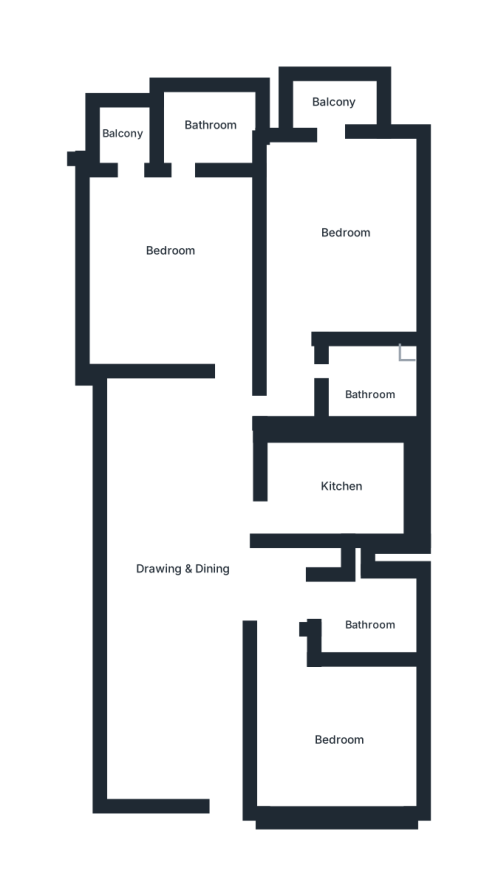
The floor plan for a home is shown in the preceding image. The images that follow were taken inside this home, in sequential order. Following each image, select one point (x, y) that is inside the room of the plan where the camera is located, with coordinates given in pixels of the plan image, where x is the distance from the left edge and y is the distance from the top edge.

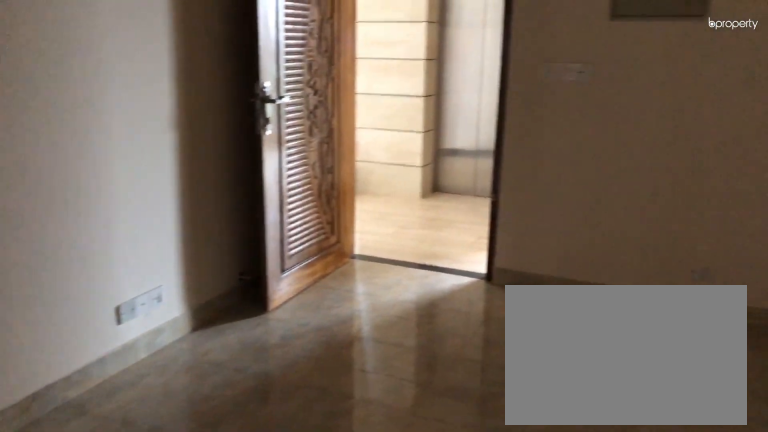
(179, 566)
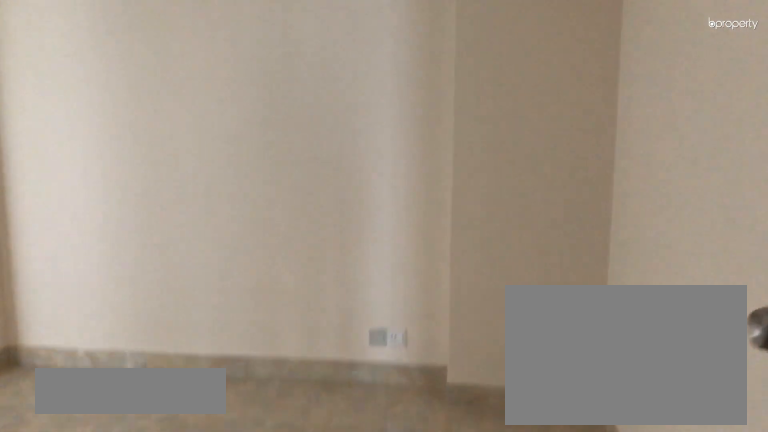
(323, 739)
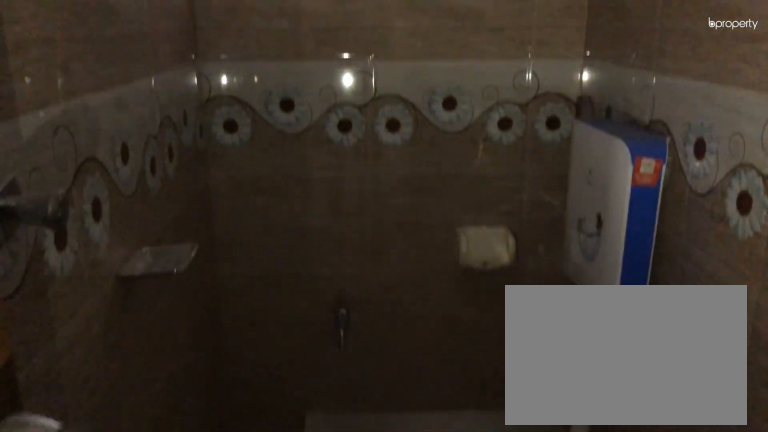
(359, 618)
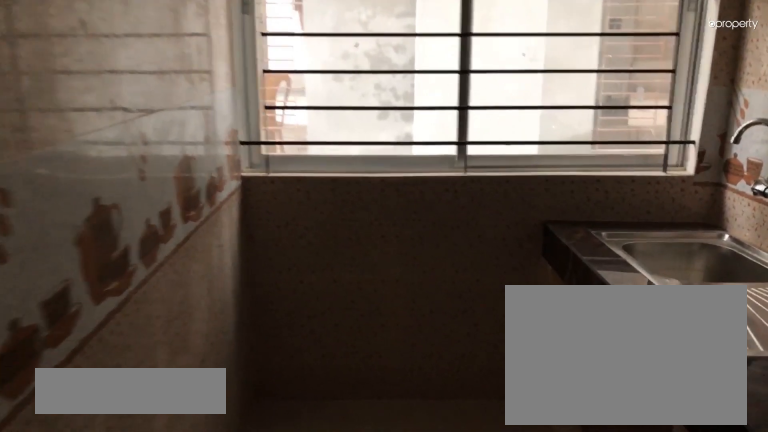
(340, 480)
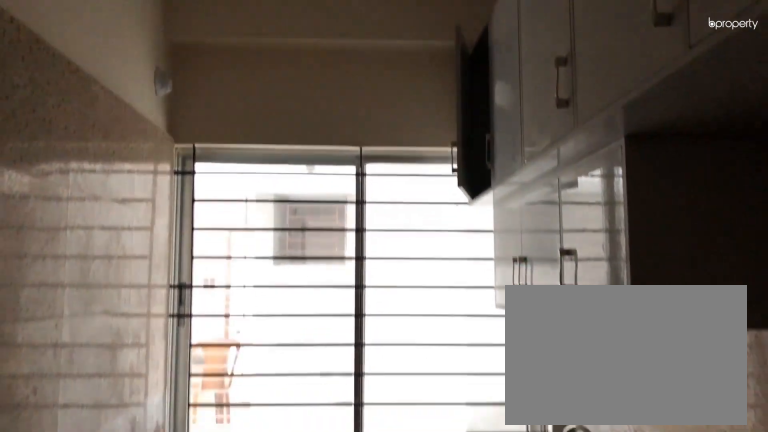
(340, 480)
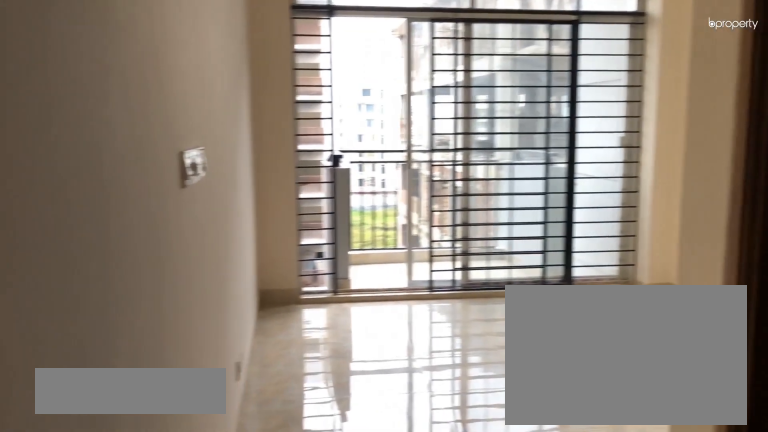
(335, 235)
